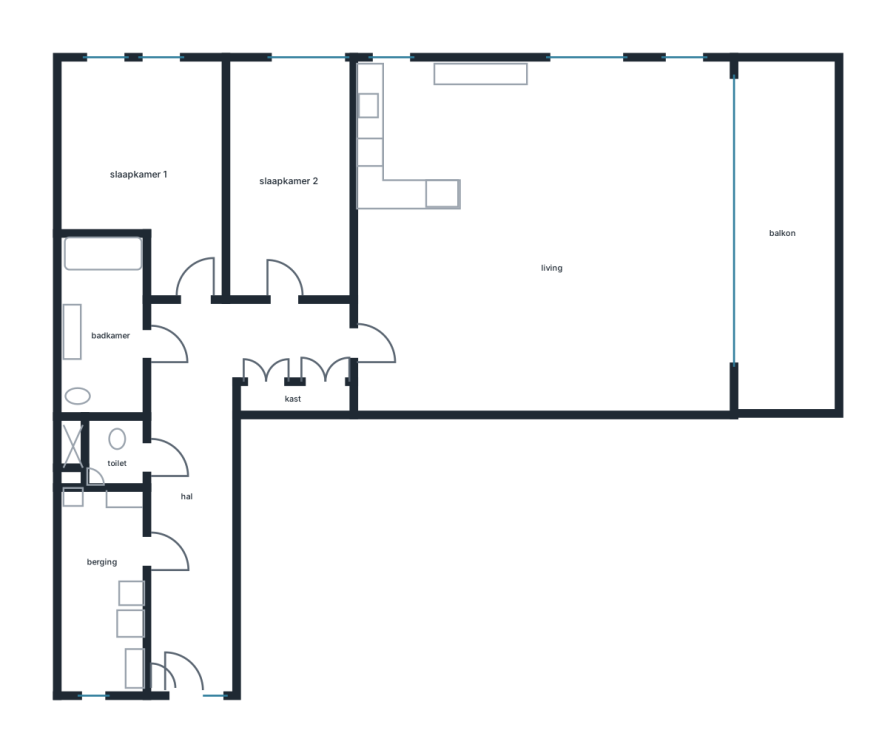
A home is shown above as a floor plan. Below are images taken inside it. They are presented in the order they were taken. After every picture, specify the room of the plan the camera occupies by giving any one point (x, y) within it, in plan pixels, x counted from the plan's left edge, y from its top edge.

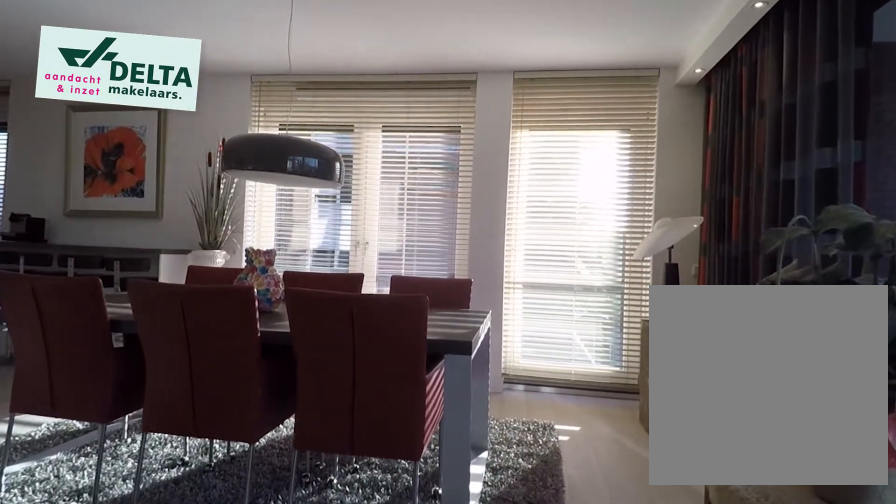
(544, 235)
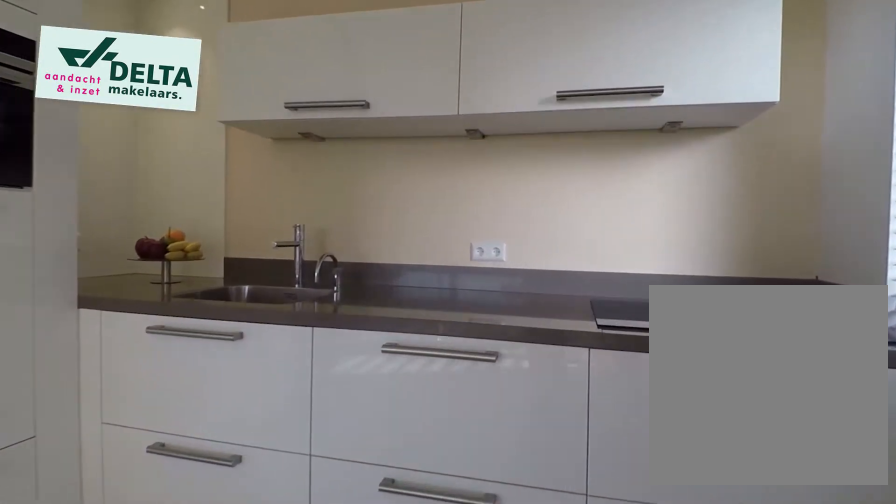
(544, 235)
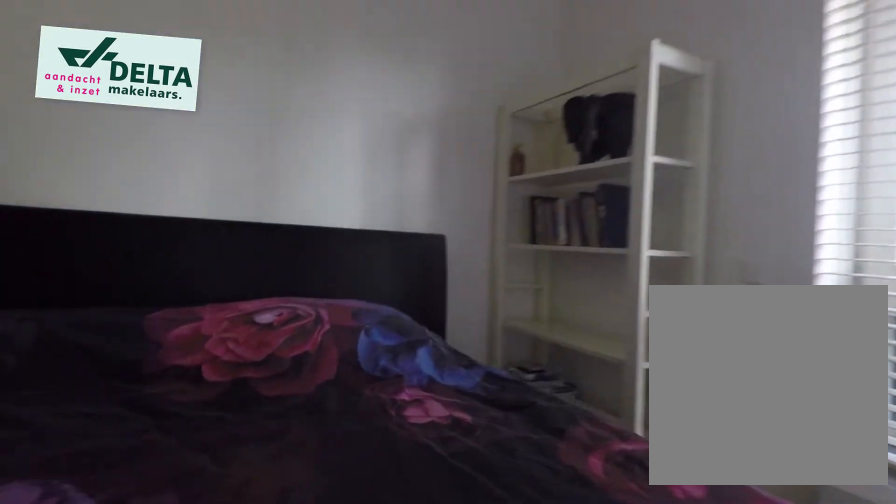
(140, 179)
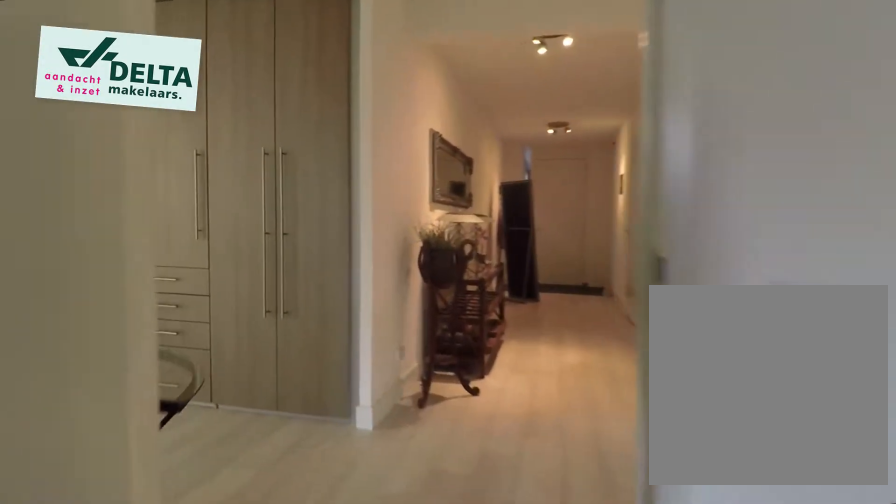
(140, 179)
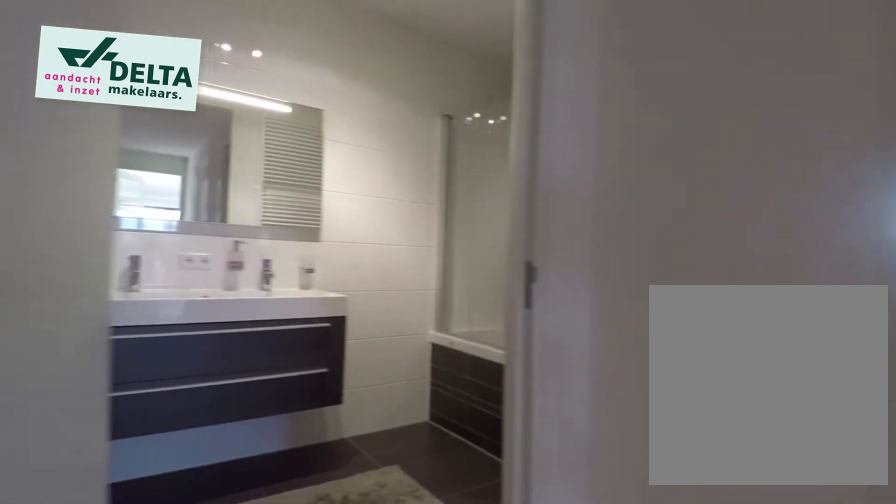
(207, 464)
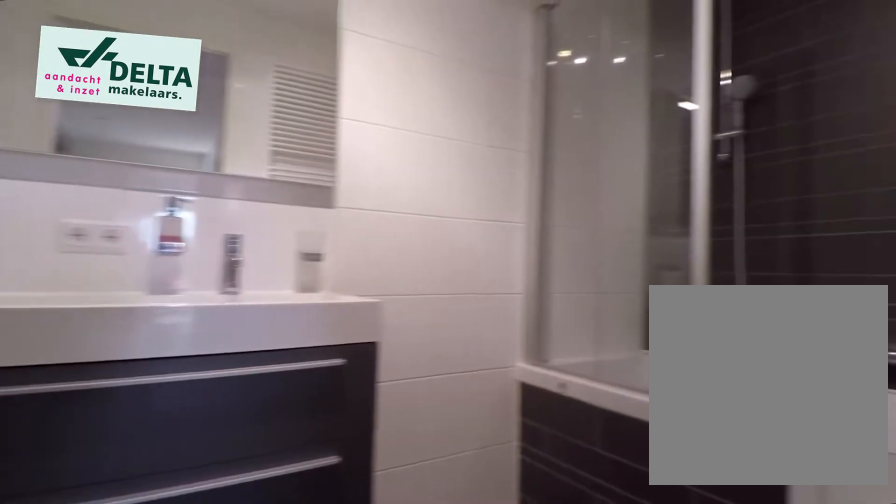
(100, 325)
